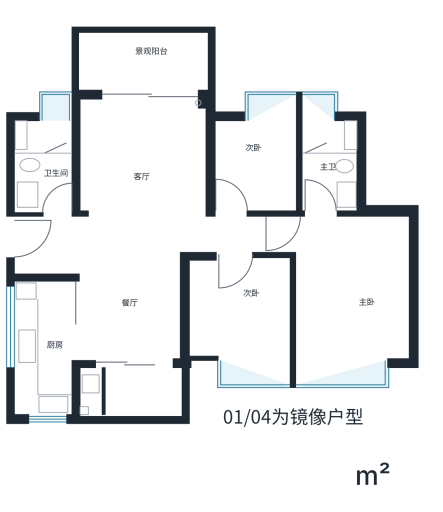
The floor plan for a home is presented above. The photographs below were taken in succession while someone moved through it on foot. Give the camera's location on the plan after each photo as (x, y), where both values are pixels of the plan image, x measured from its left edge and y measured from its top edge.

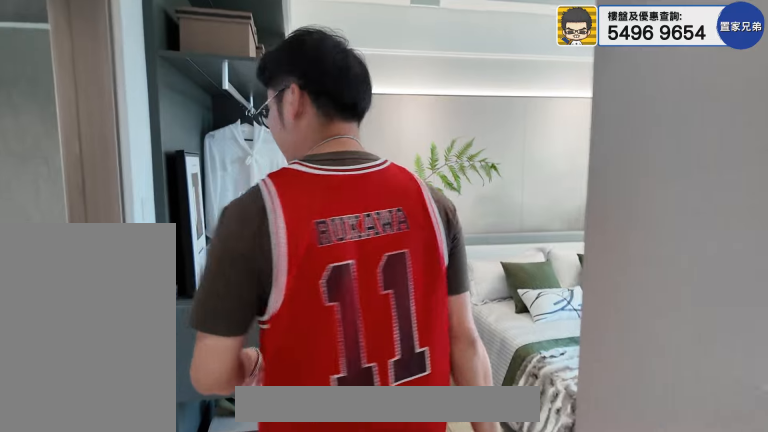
(323, 209)
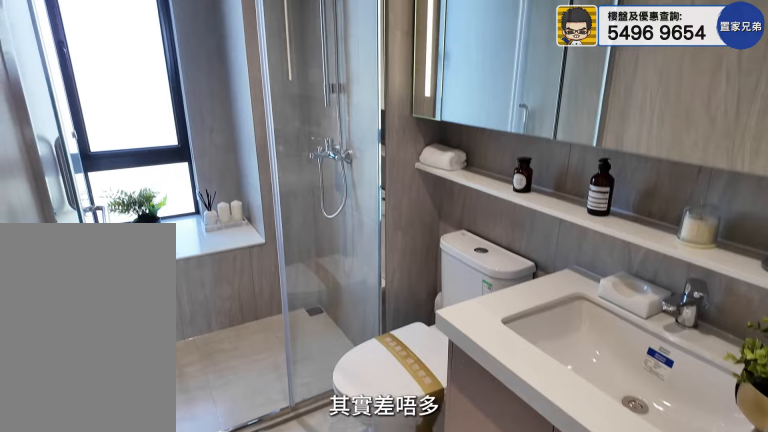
(328, 153)
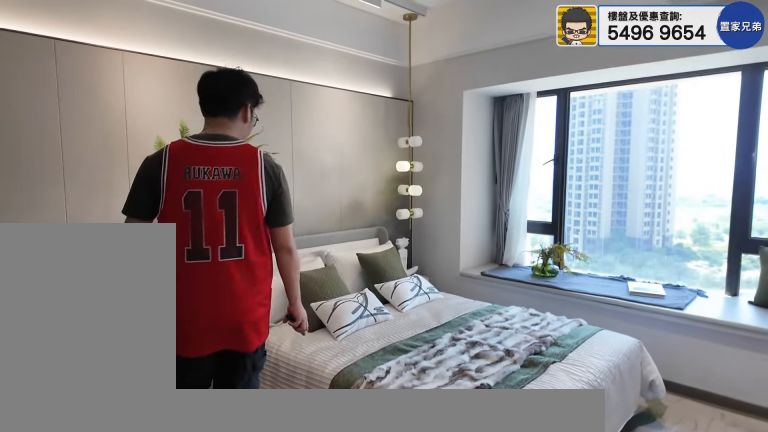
(342, 304)
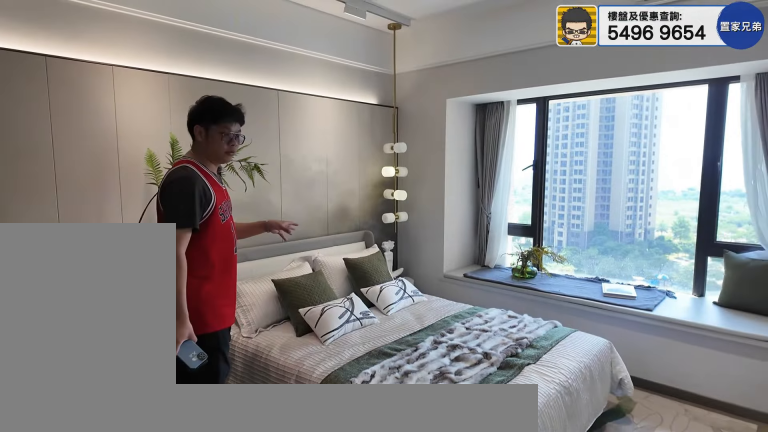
(343, 304)
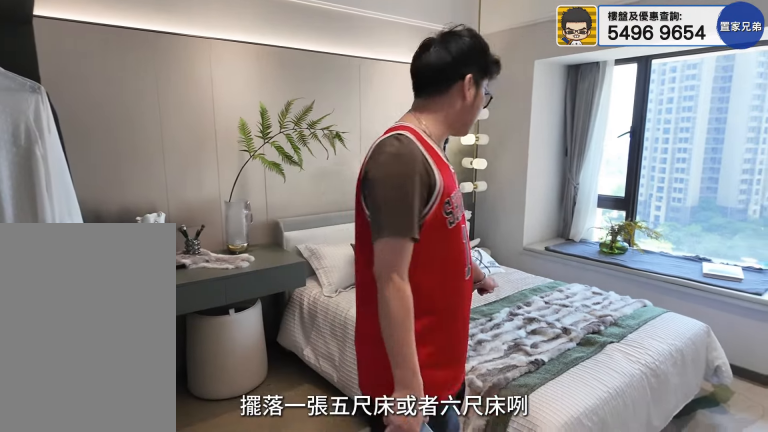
(342, 304)
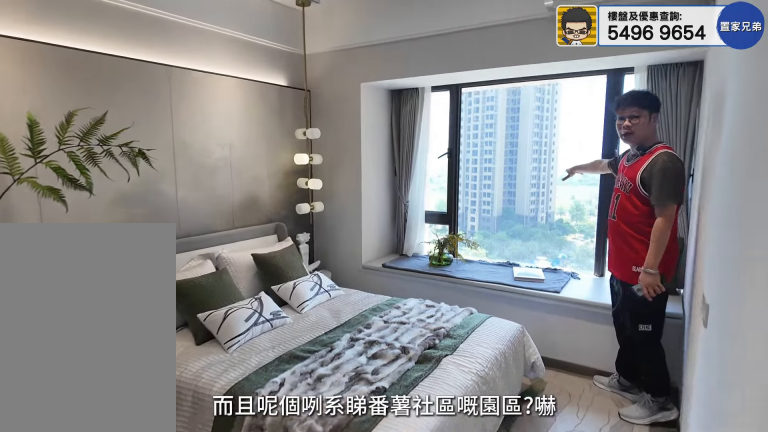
(342, 304)
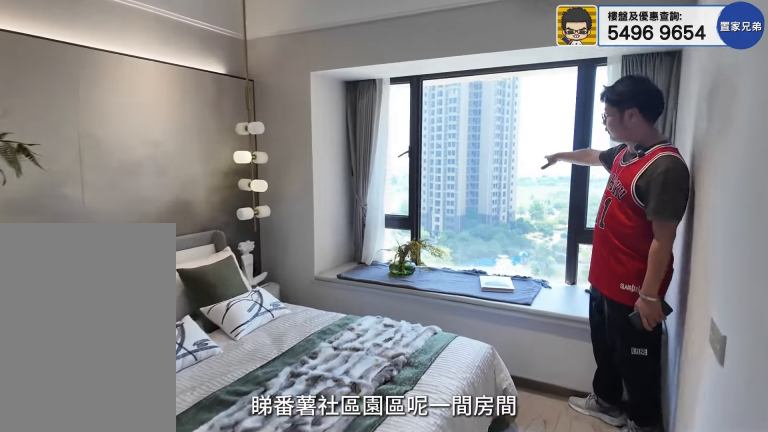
(341, 299)
